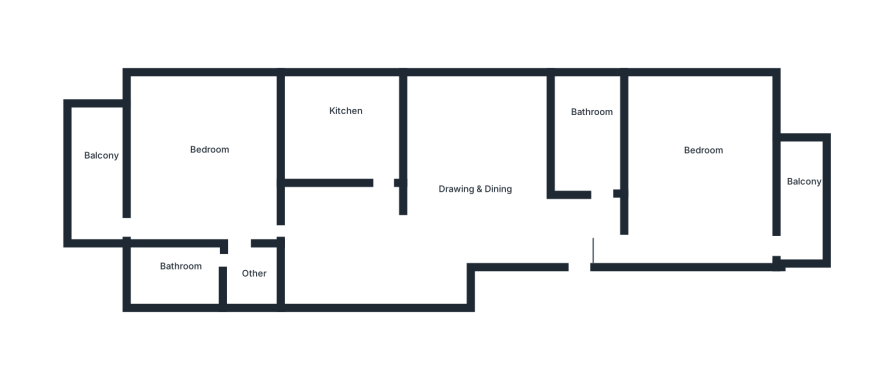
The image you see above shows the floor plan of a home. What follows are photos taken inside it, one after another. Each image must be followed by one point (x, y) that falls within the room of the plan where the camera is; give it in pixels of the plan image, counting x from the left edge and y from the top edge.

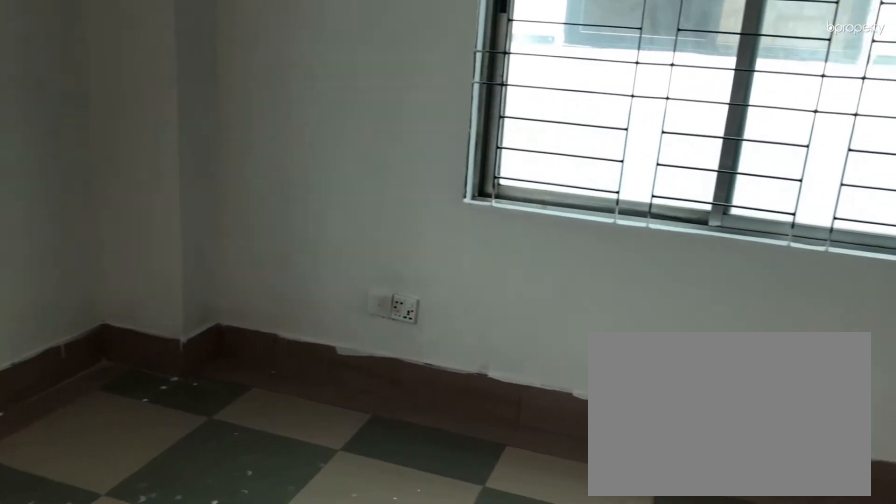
(205, 158)
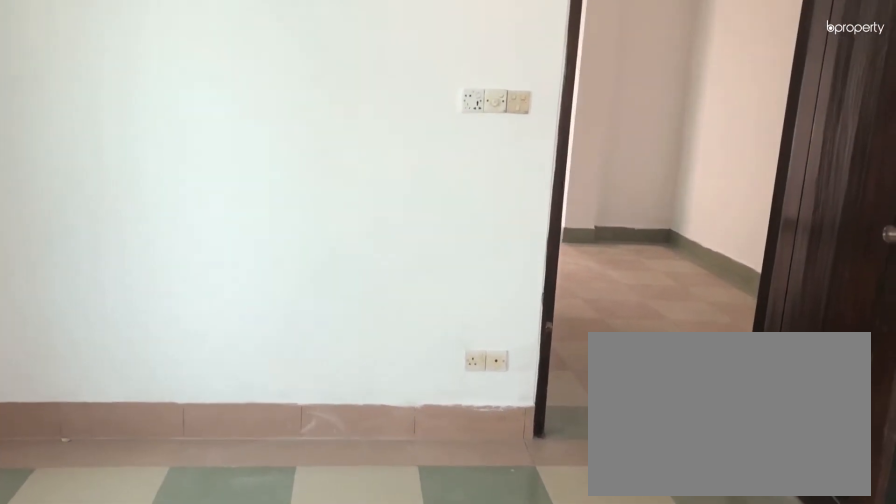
(205, 158)
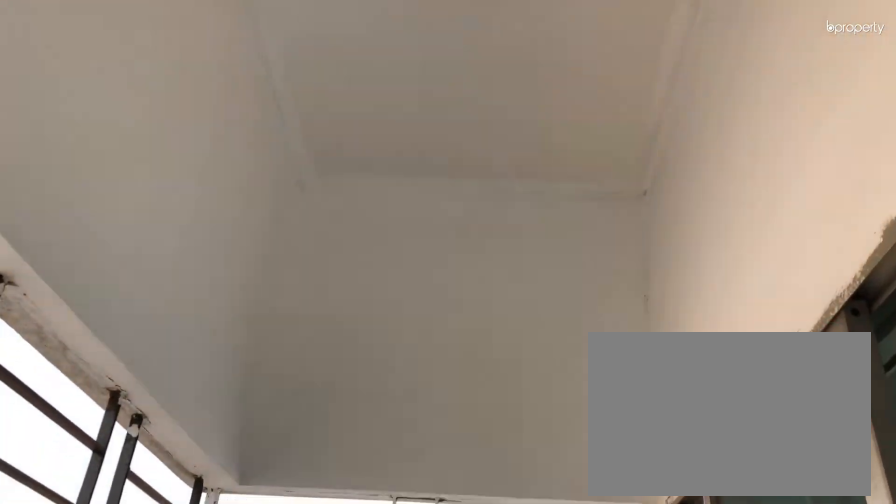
(95, 162)
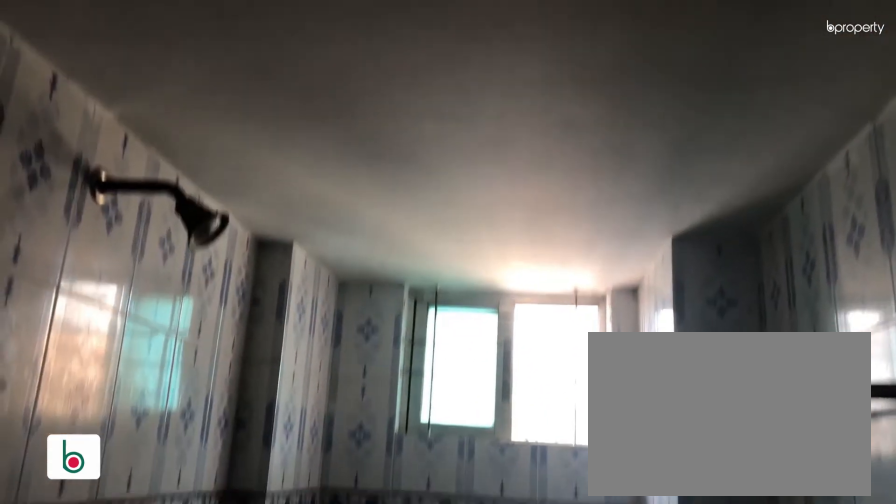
(182, 274)
